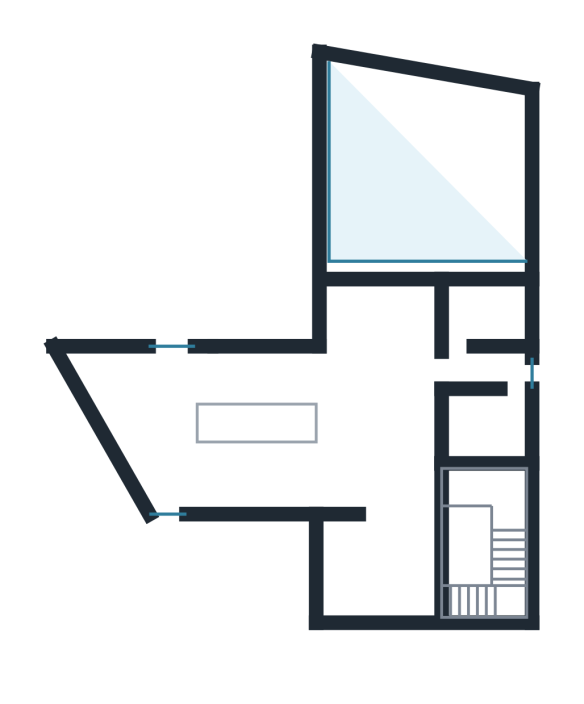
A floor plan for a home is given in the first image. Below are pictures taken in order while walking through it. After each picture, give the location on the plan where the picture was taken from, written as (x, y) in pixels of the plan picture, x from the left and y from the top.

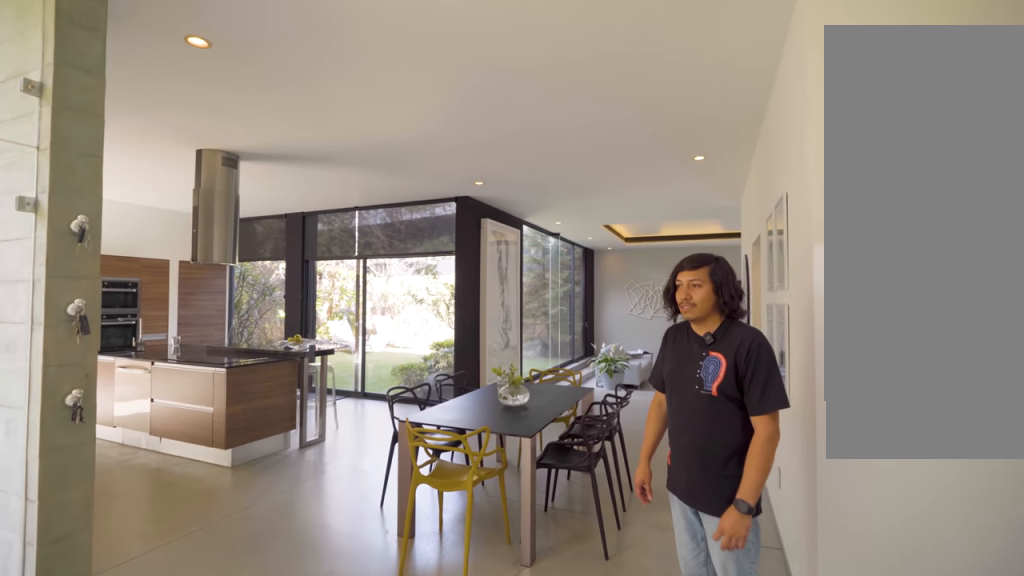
(407, 558)
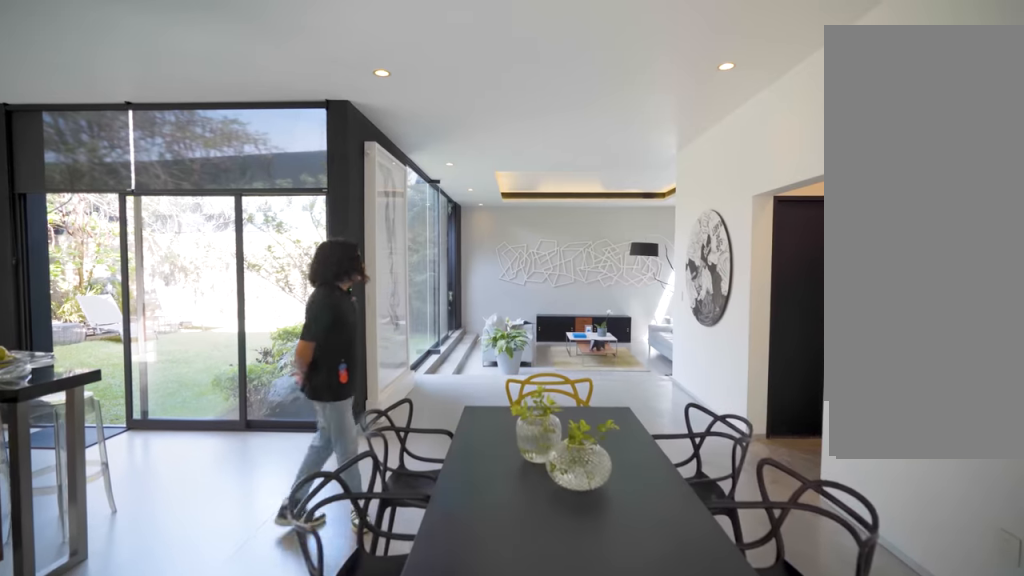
(380, 489)
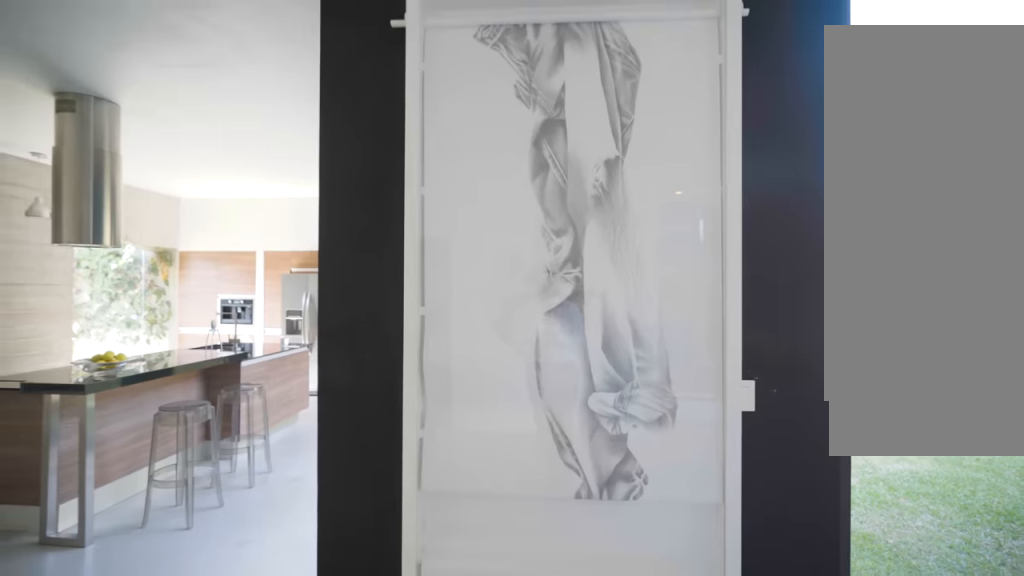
(370, 328)
